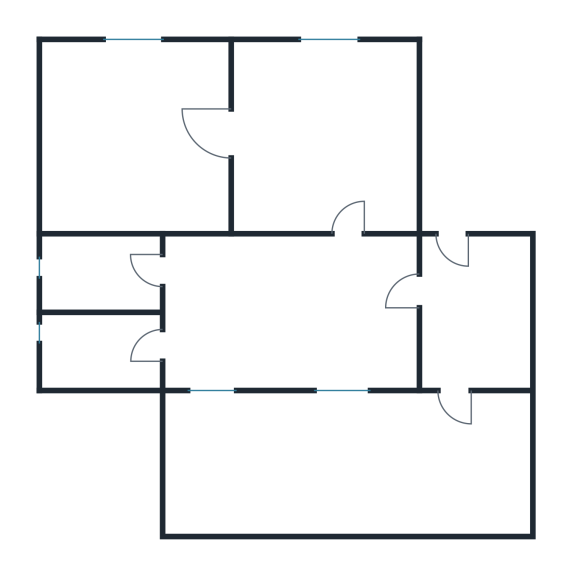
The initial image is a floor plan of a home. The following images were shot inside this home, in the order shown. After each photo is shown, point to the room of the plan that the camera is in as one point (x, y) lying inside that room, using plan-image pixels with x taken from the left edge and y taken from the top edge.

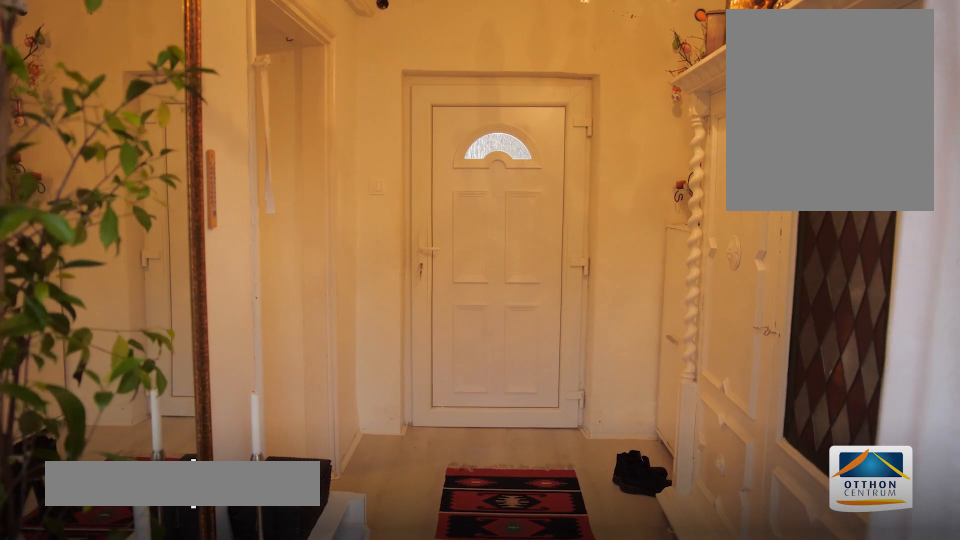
(475, 314)
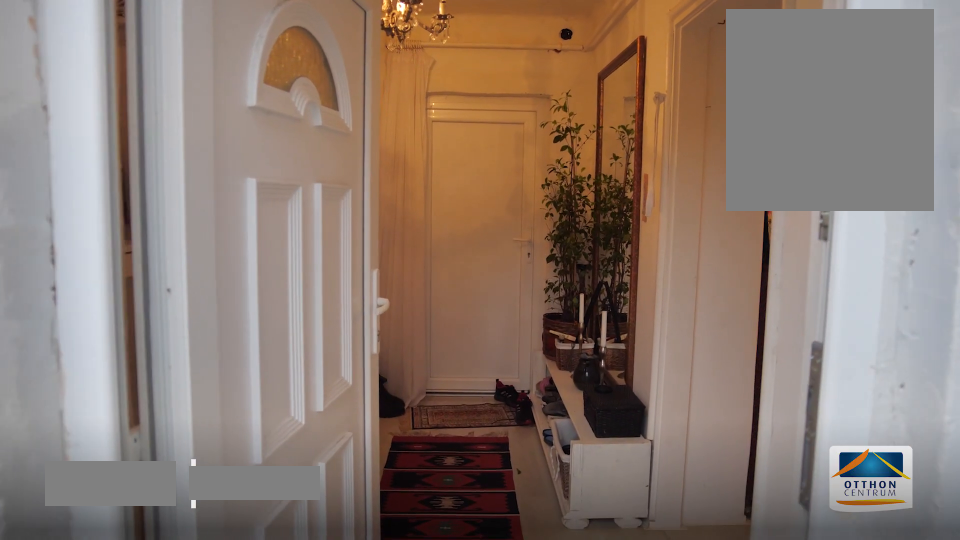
(475, 314)
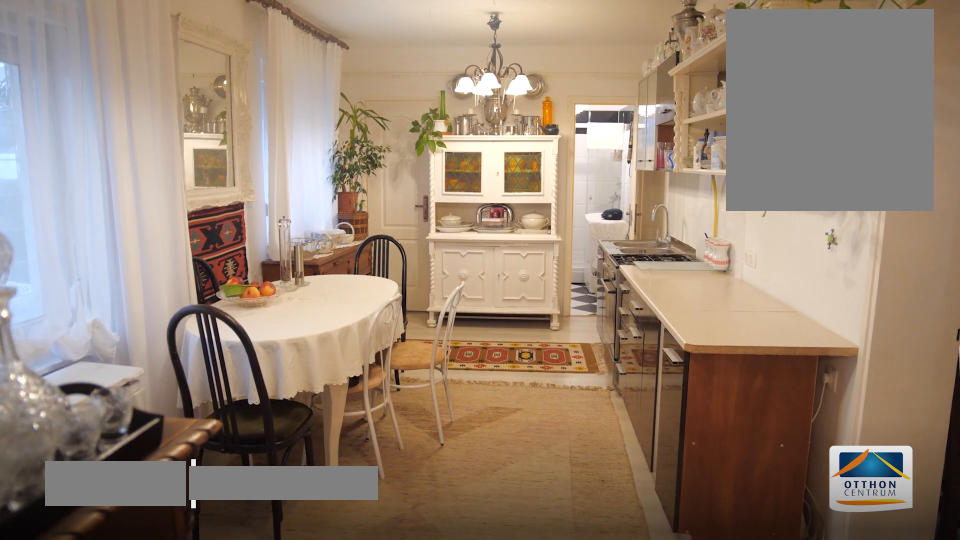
(280, 315)
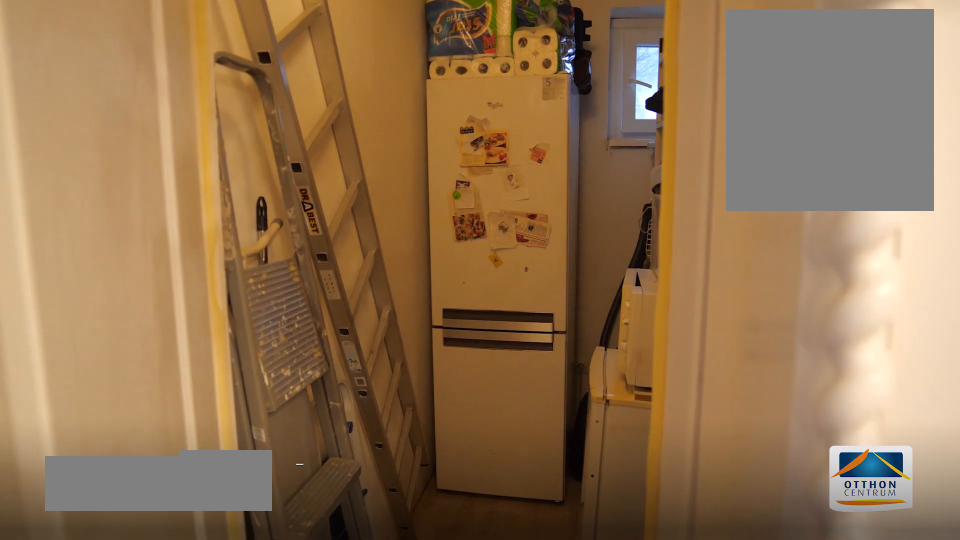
(102, 355)
